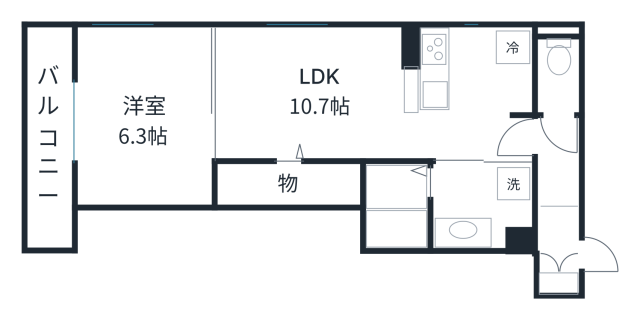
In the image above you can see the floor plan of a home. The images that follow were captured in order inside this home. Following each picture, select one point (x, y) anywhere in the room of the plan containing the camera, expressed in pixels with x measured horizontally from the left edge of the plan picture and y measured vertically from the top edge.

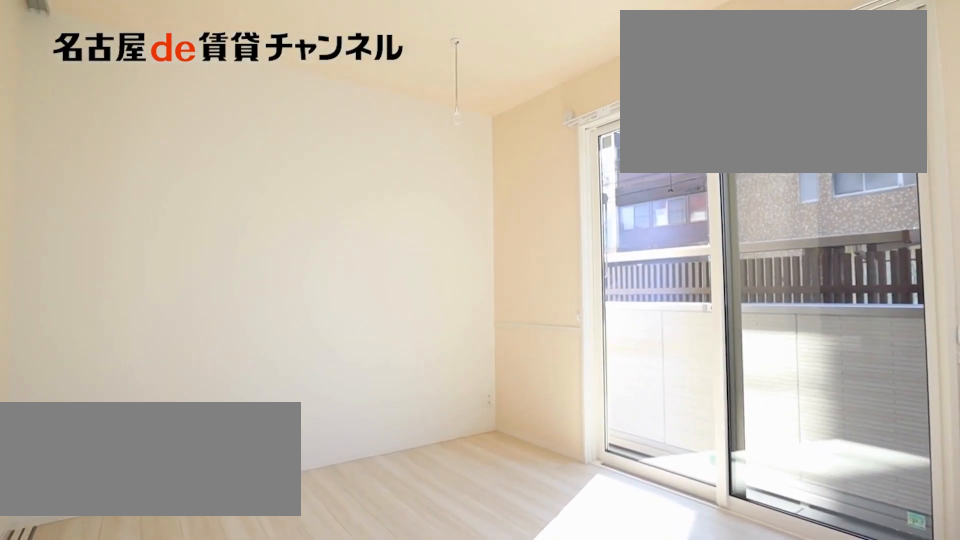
(144, 117)
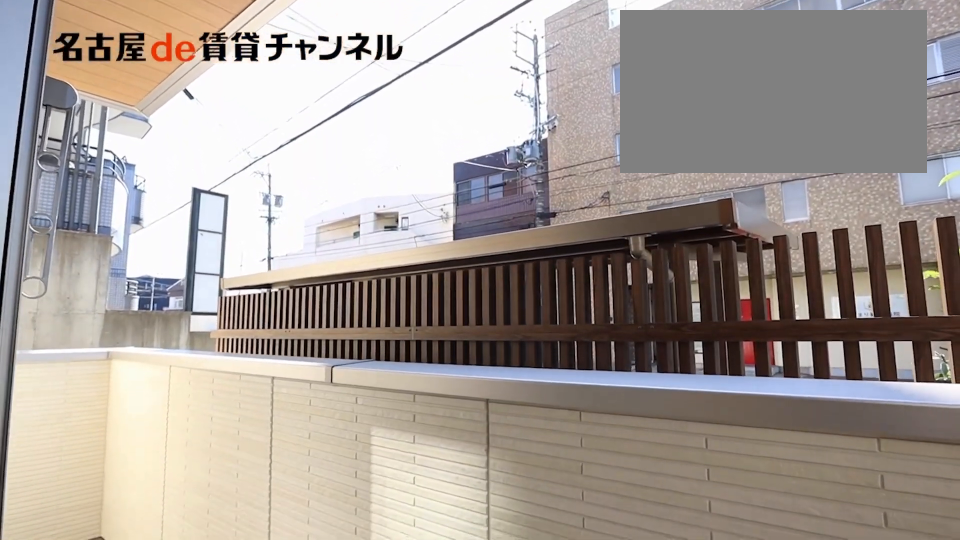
(49, 137)
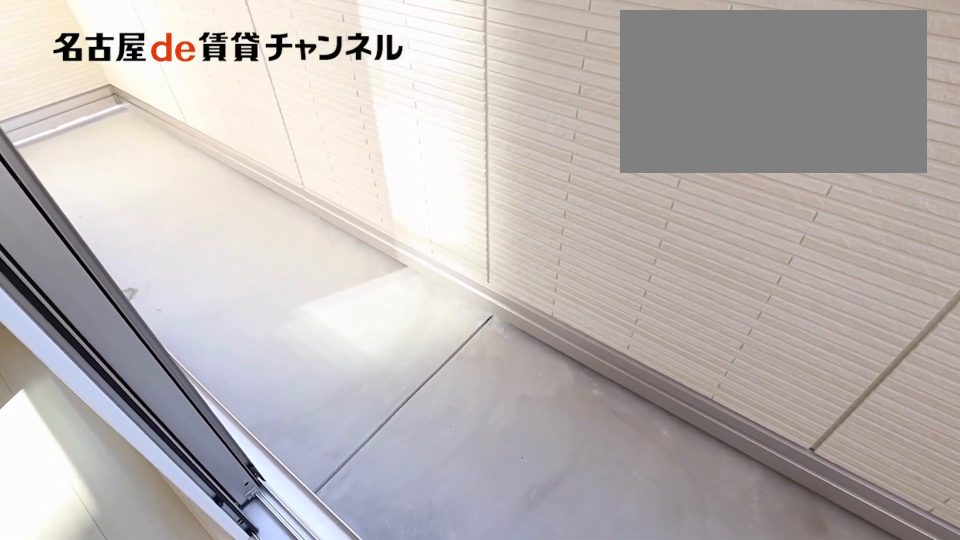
(49, 137)
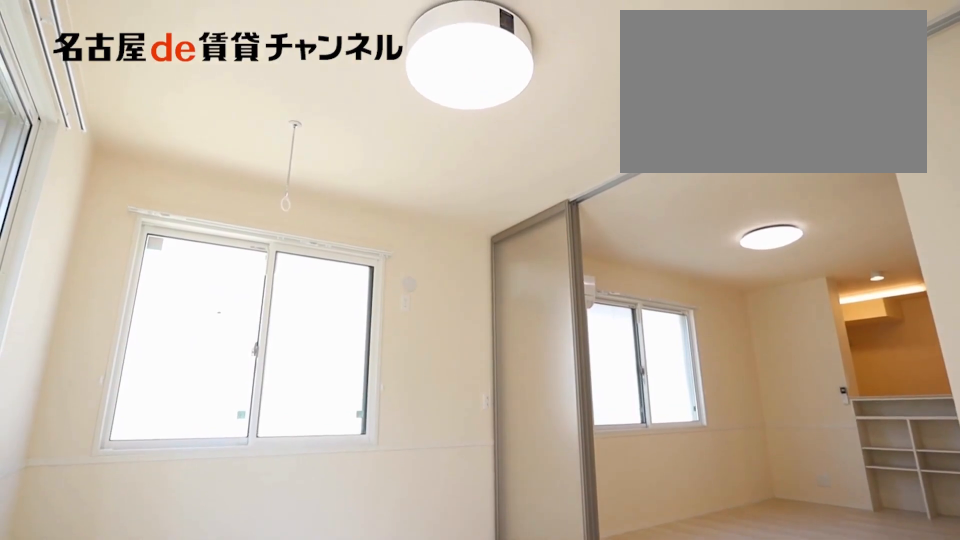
(146, 117)
